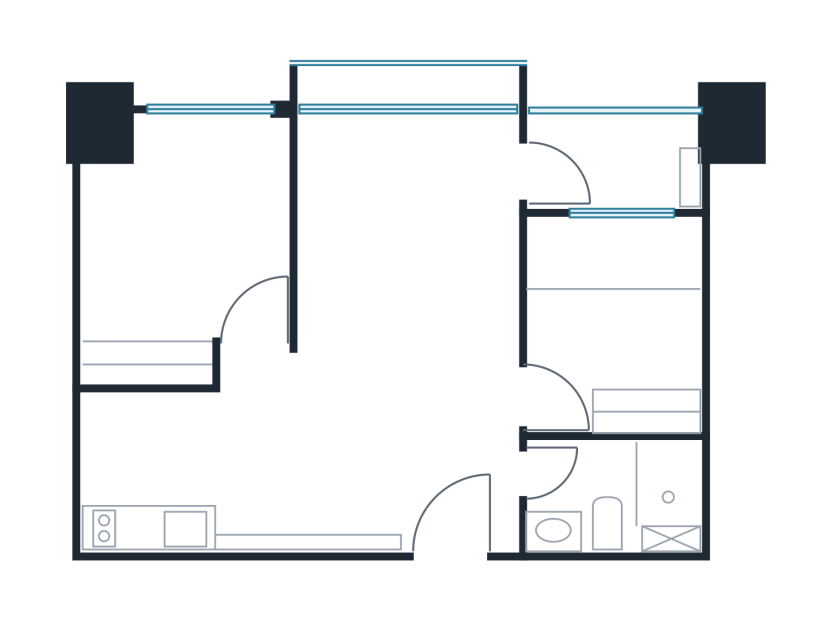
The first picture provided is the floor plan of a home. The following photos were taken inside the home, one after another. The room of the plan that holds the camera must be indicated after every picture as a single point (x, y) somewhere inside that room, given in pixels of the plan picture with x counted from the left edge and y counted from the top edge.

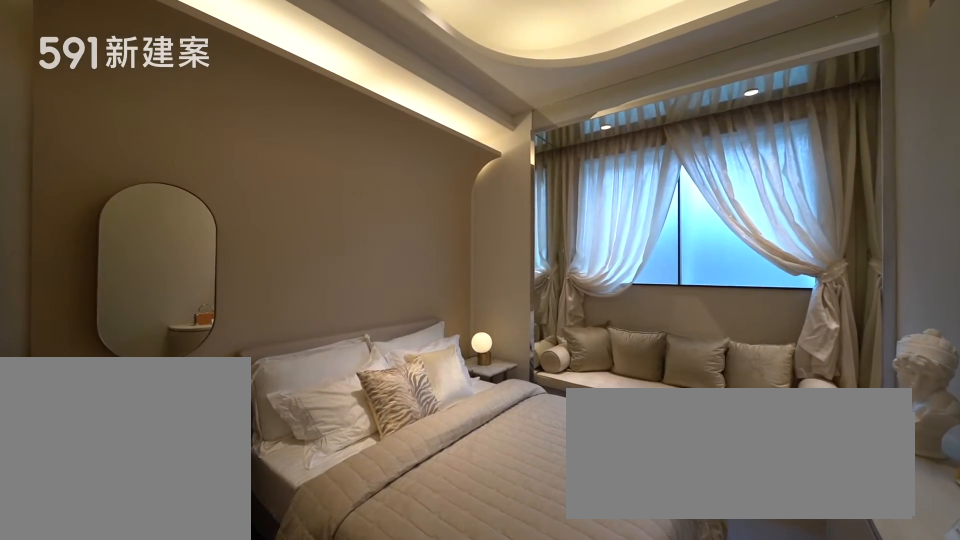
(185, 244)
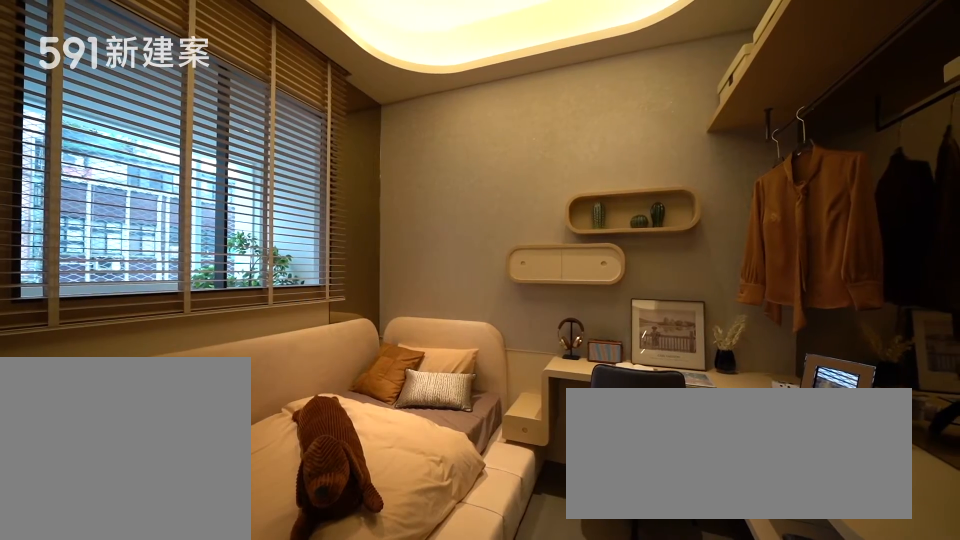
(614, 325)
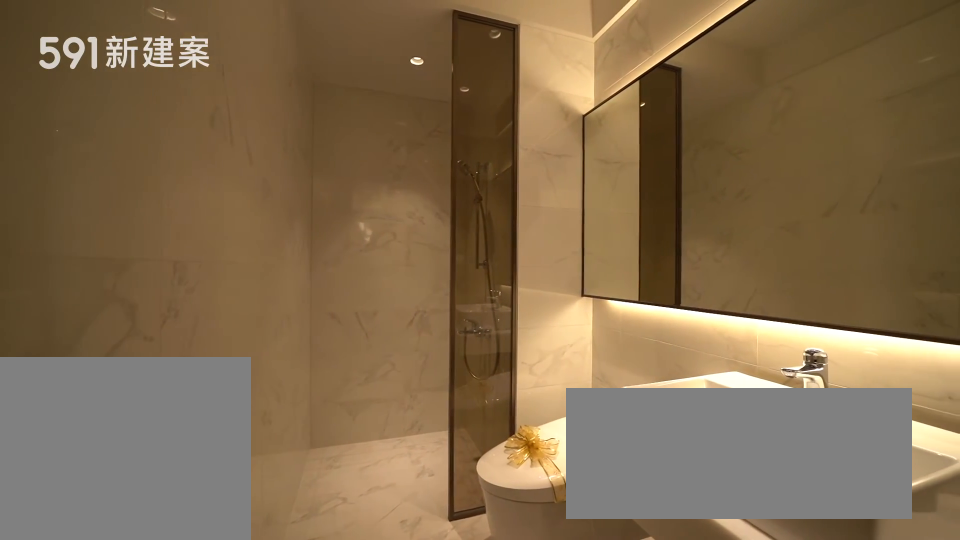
(618, 498)
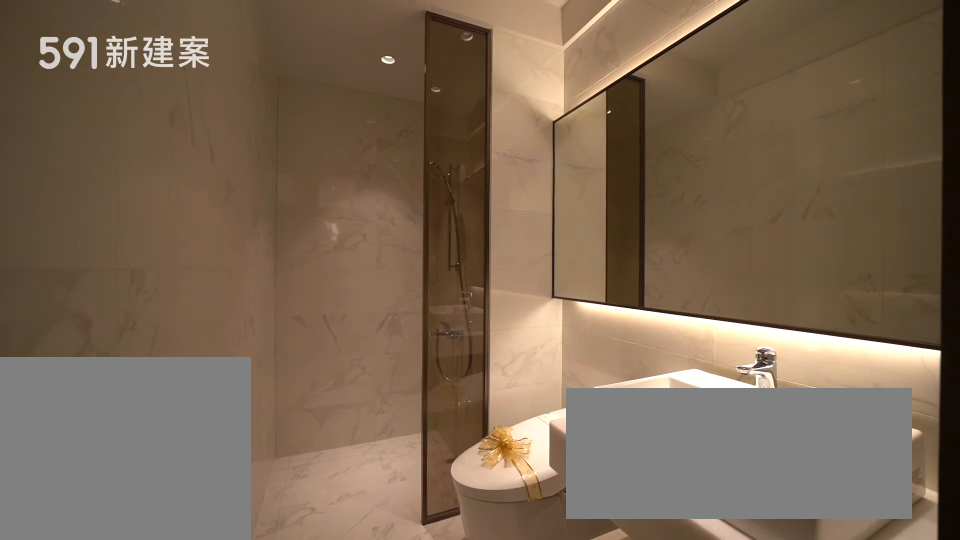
(618, 498)
